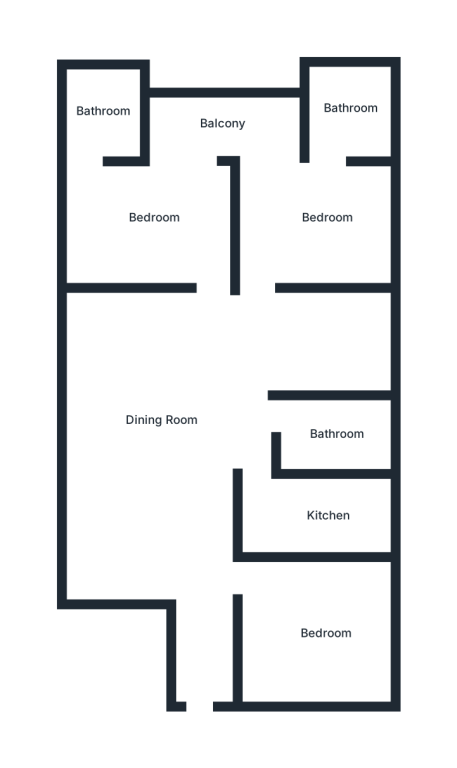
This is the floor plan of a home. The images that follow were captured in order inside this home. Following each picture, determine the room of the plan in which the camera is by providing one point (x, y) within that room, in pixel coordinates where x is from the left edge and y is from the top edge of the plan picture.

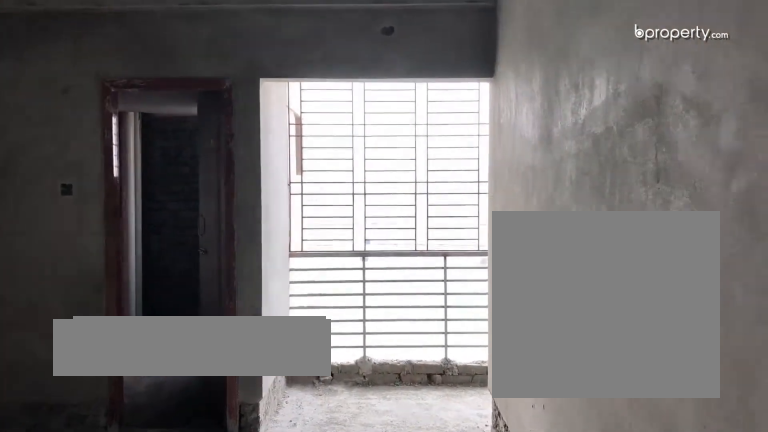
(155, 219)
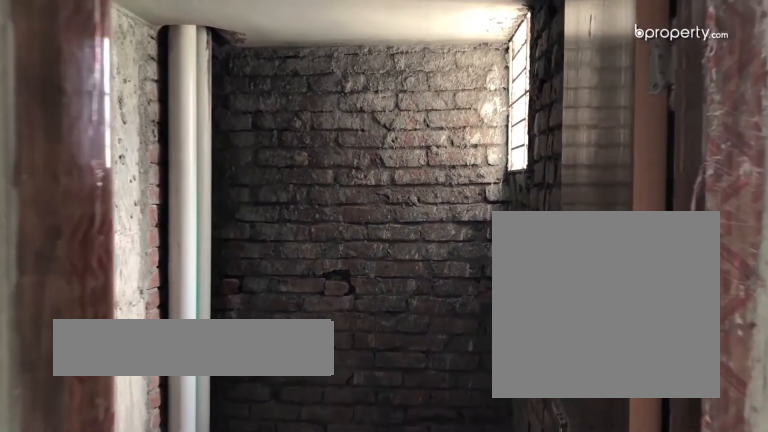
(108, 111)
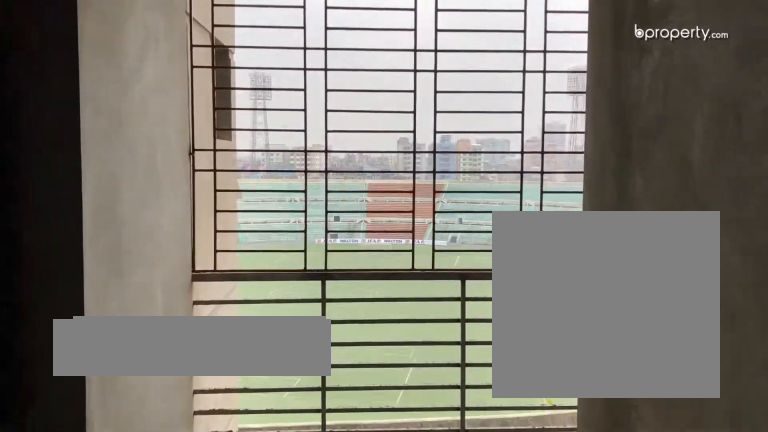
(188, 127)
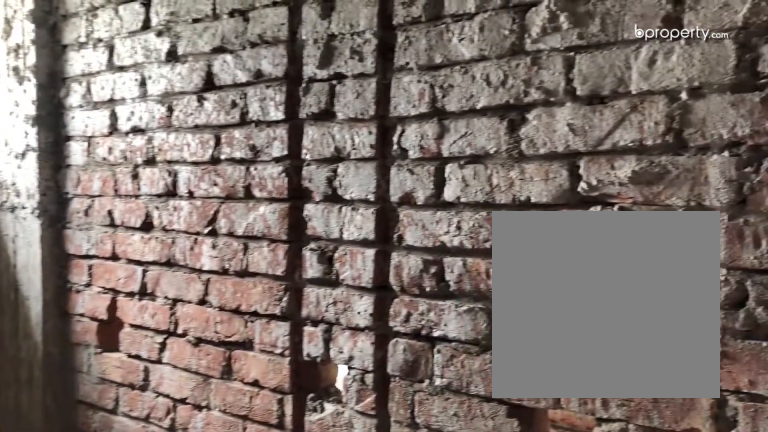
(331, 513)
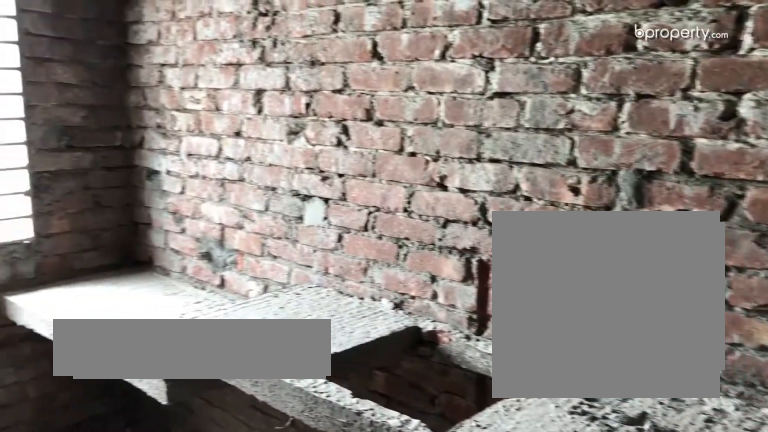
(331, 513)
